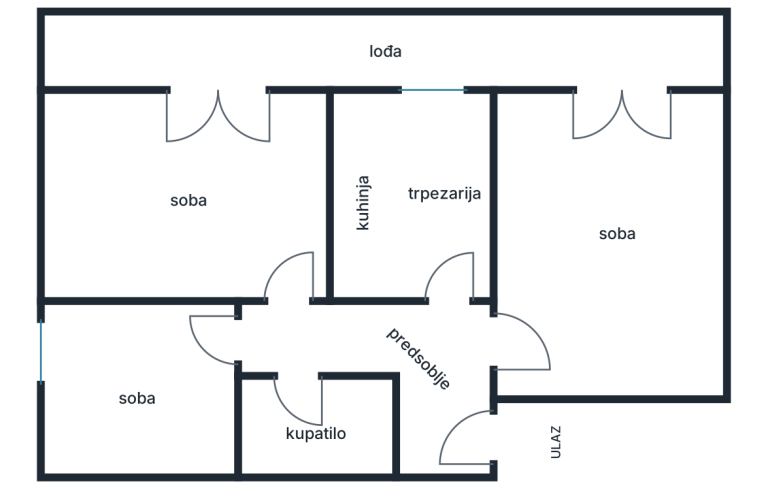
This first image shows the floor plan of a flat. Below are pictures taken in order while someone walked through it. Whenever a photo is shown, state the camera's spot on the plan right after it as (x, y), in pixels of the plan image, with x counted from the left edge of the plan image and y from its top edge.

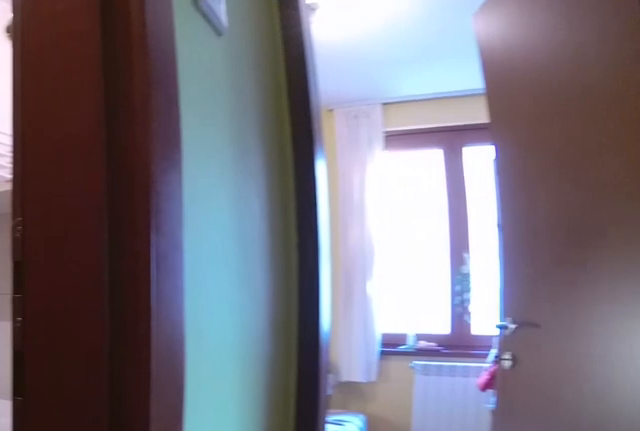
(317, 341)
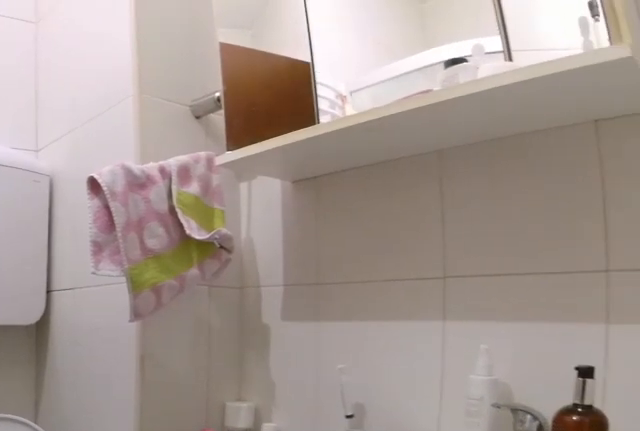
(302, 354)
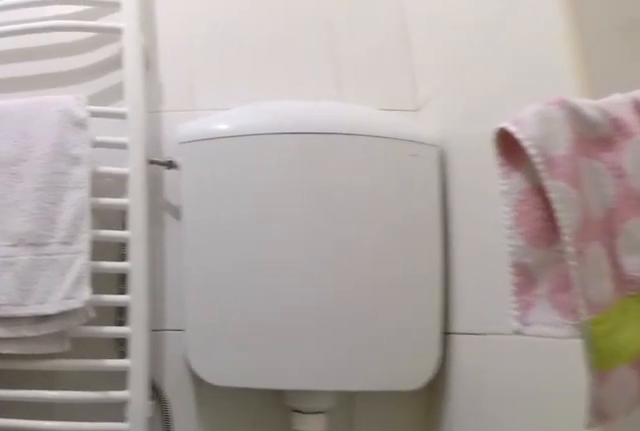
(302, 354)
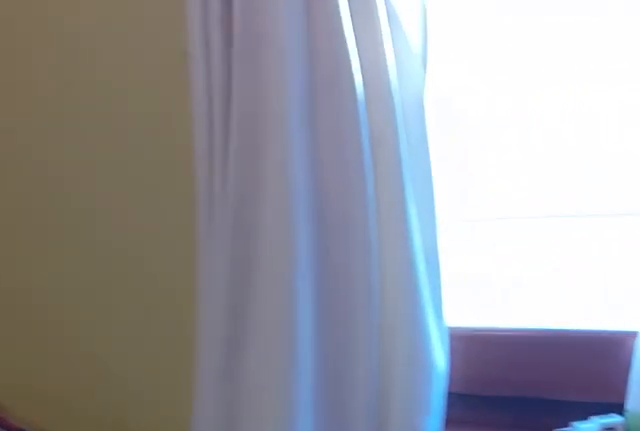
(121, 327)
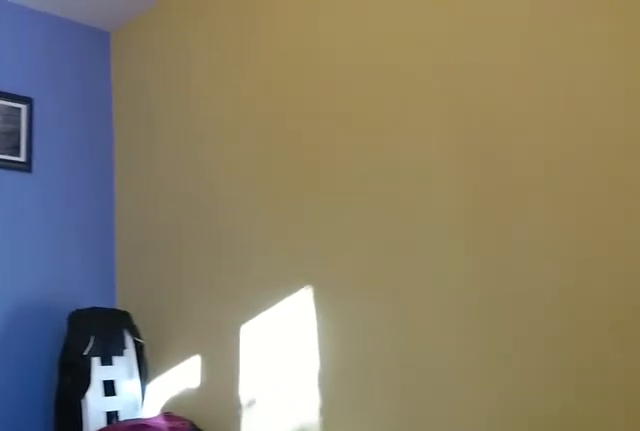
(90, 318)
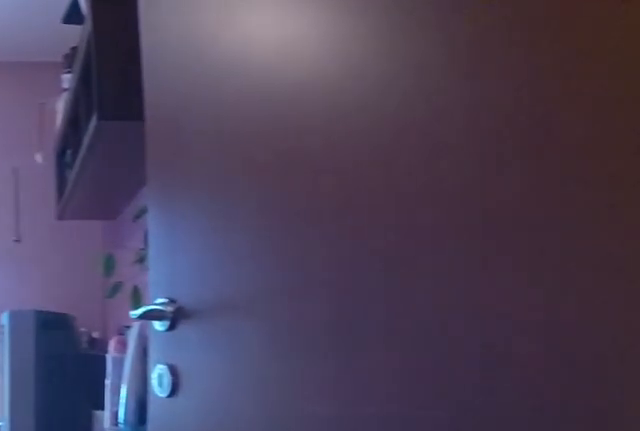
(258, 331)
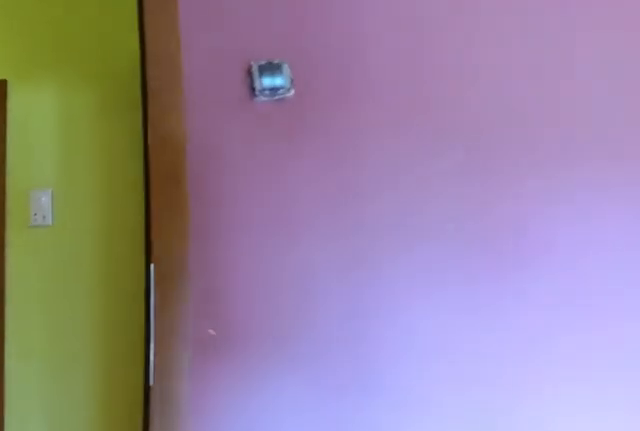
(246, 224)
